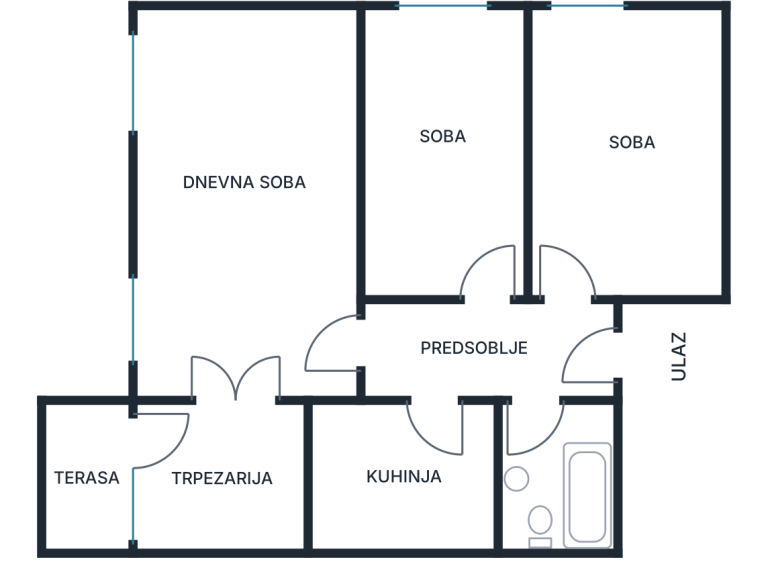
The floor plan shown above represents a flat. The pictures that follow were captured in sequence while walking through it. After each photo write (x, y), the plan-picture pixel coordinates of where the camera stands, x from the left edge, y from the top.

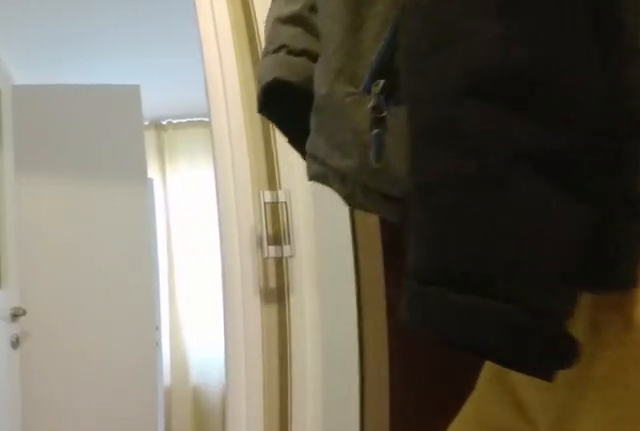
(476, 356)
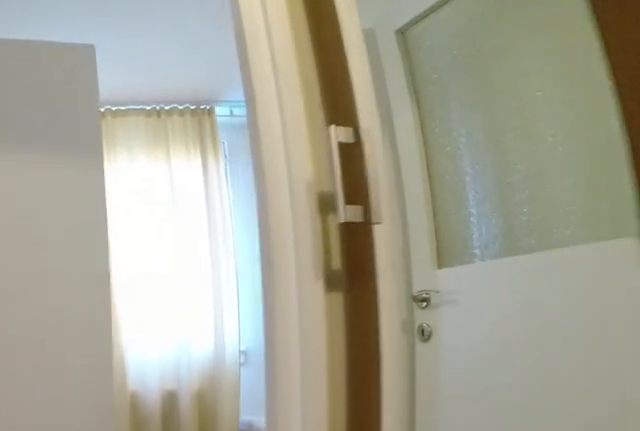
(435, 359)
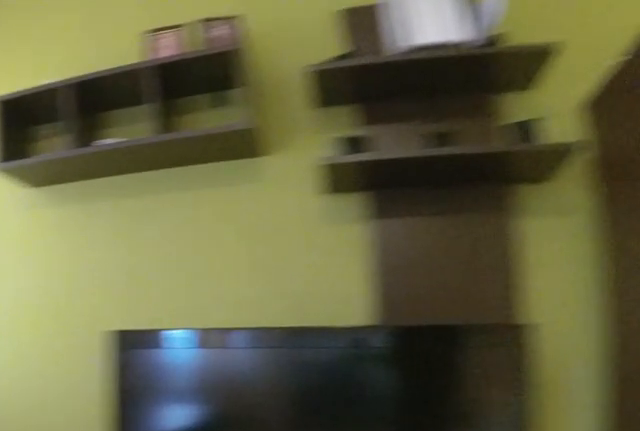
(278, 73)
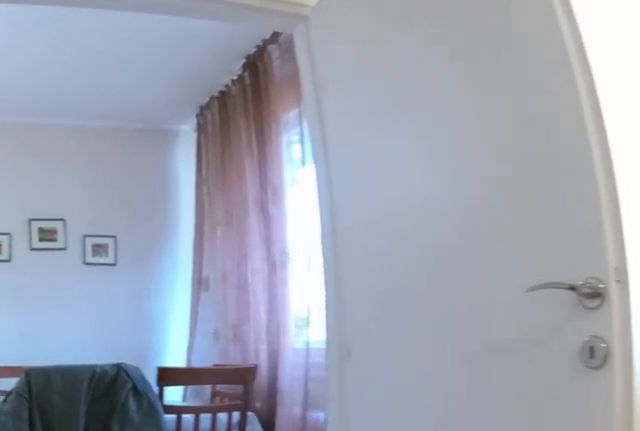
(262, 268)
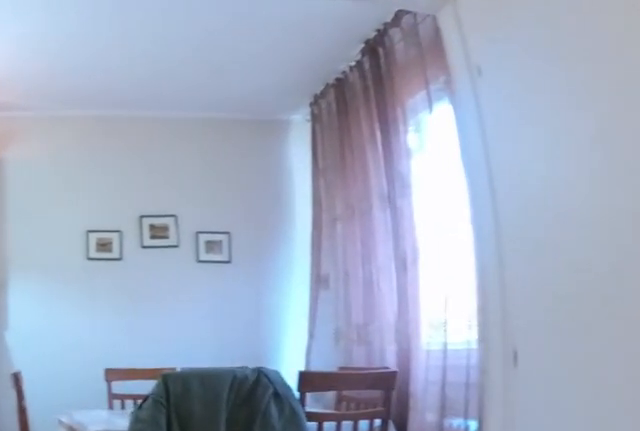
(263, 292)
